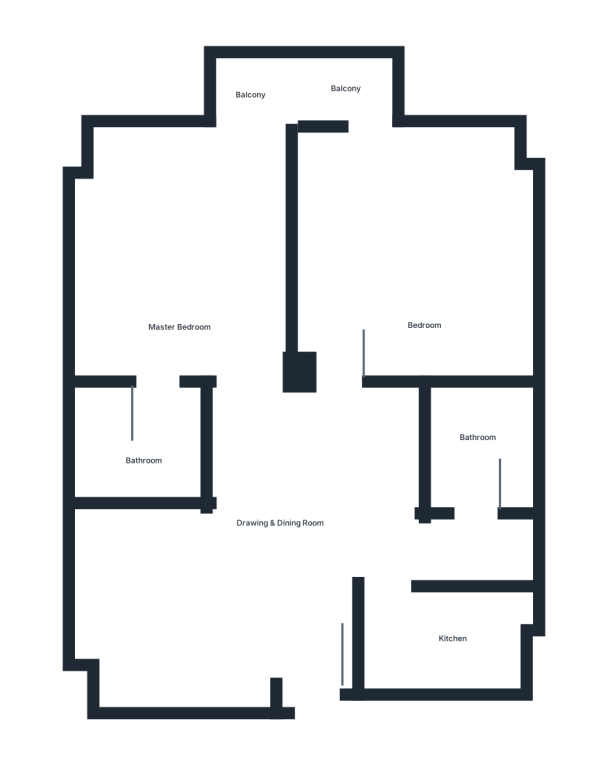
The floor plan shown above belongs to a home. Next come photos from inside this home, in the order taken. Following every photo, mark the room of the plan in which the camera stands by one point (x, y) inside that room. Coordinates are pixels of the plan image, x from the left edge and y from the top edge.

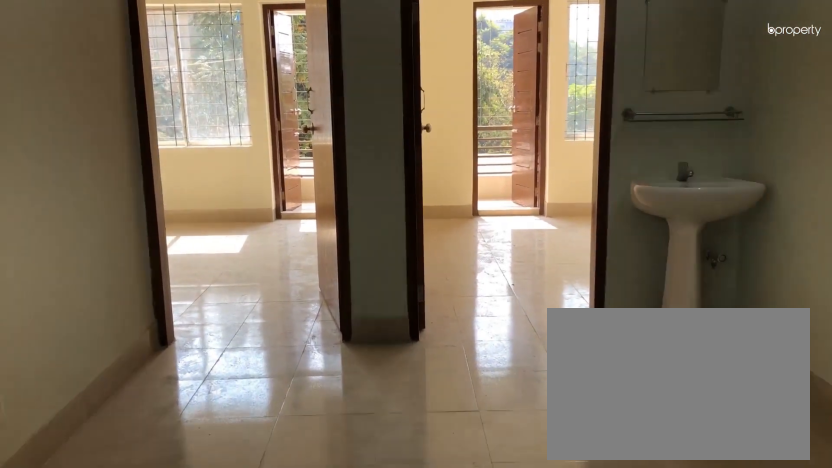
(287, 545)
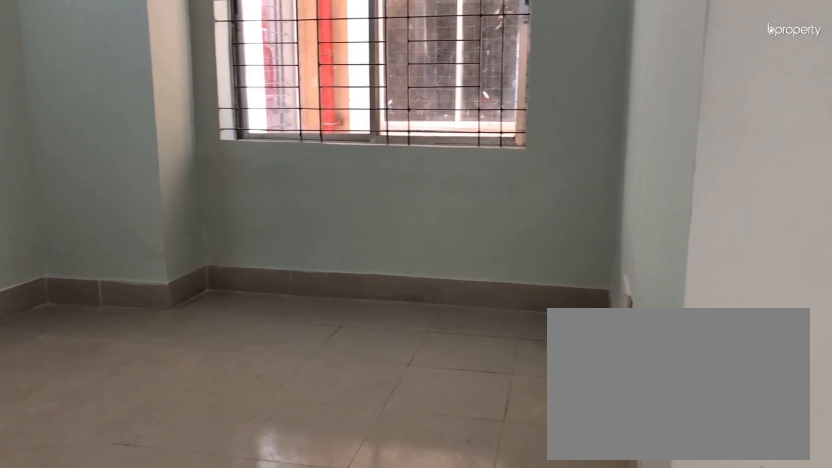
(286, 544)
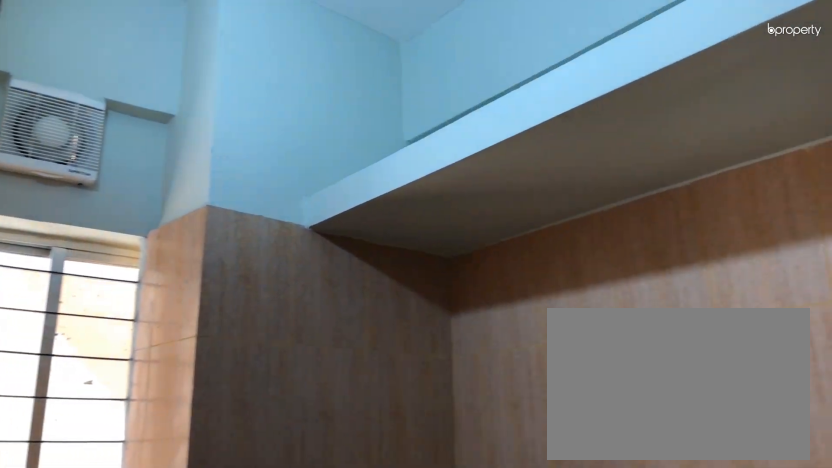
(452, 652)
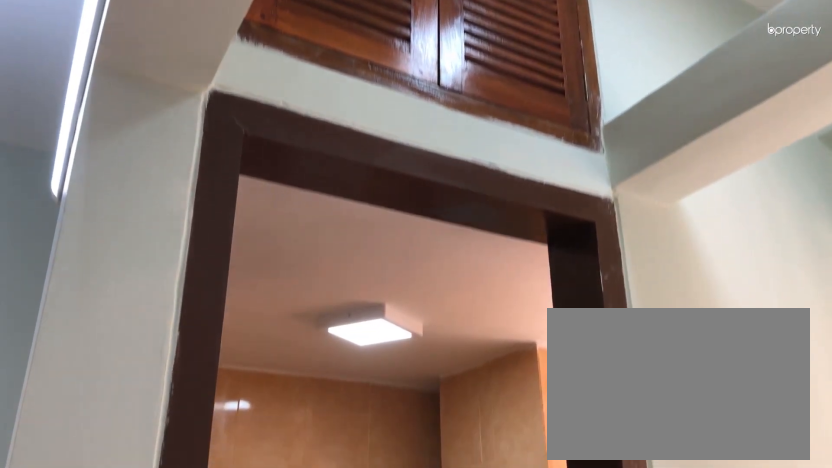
(476, 529)
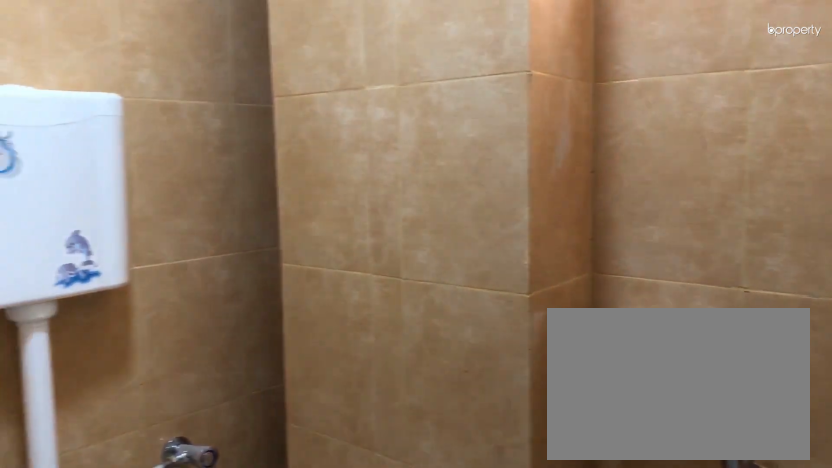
(477, 447)
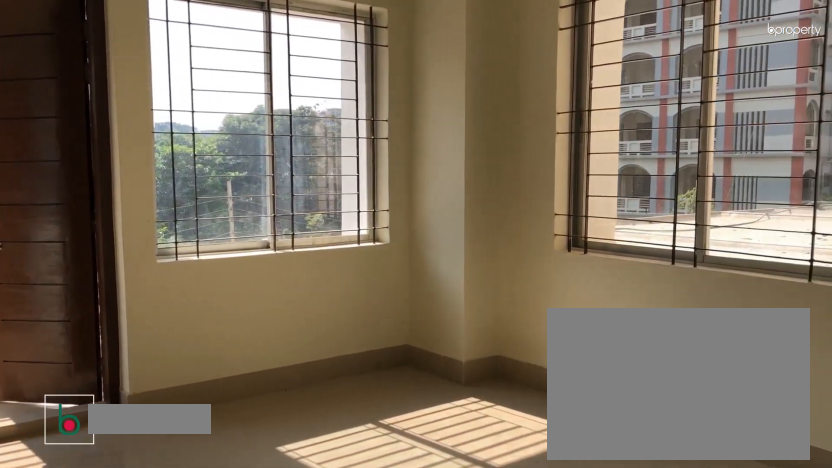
(422, 256)
